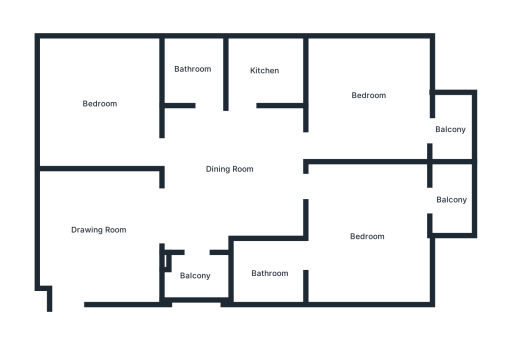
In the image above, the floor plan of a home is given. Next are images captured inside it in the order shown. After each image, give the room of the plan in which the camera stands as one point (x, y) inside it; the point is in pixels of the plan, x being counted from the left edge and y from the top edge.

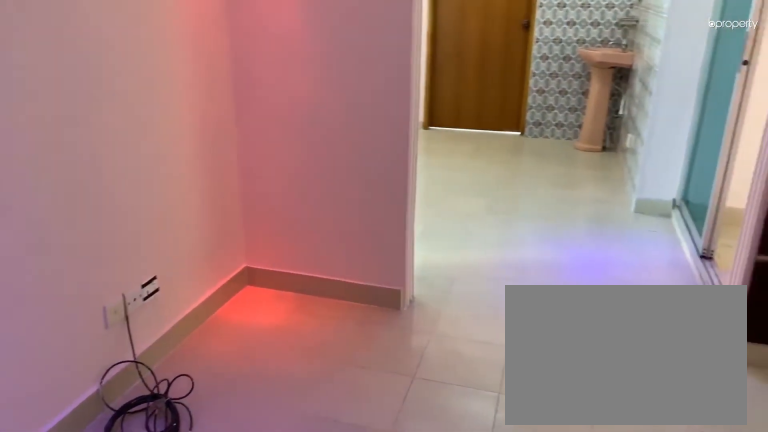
(97, 230)
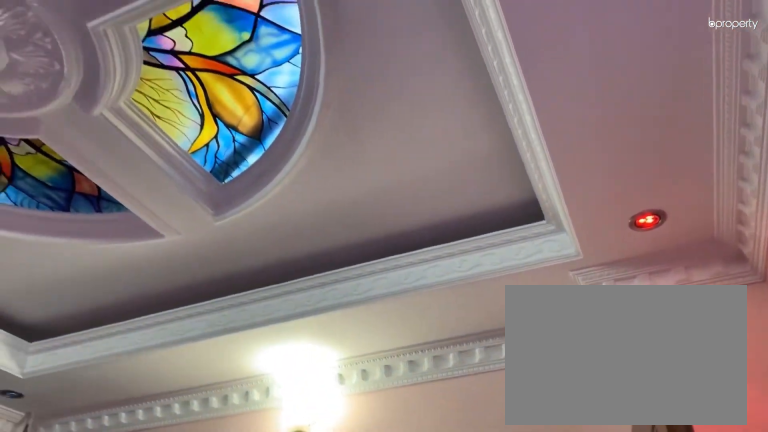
(97, 230)
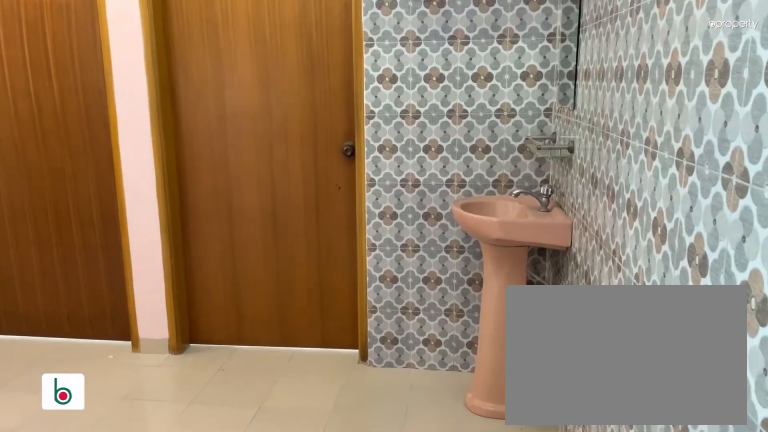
(228, 168)
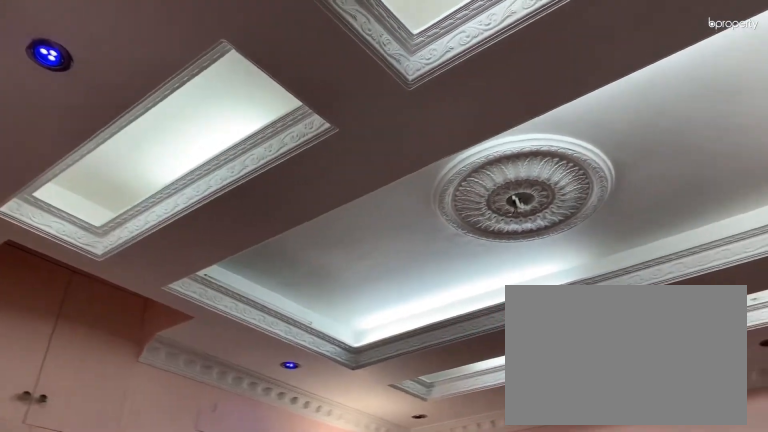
(228, 168)
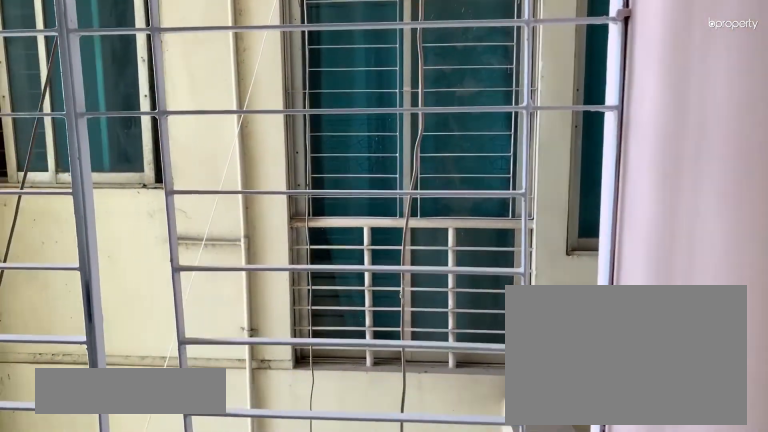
(196, 280)
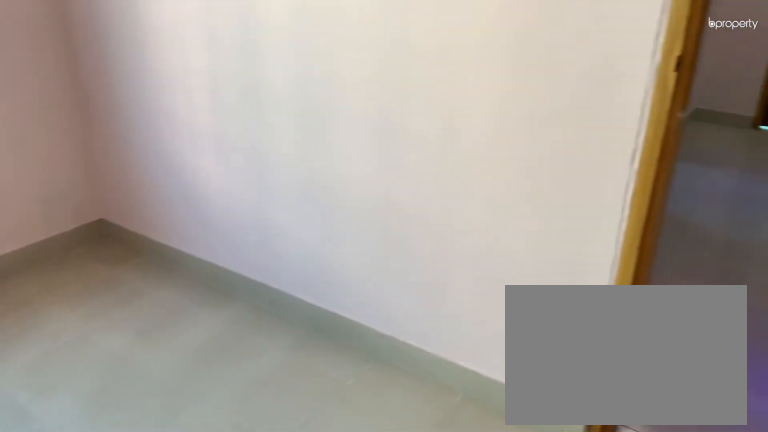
(102, 102)
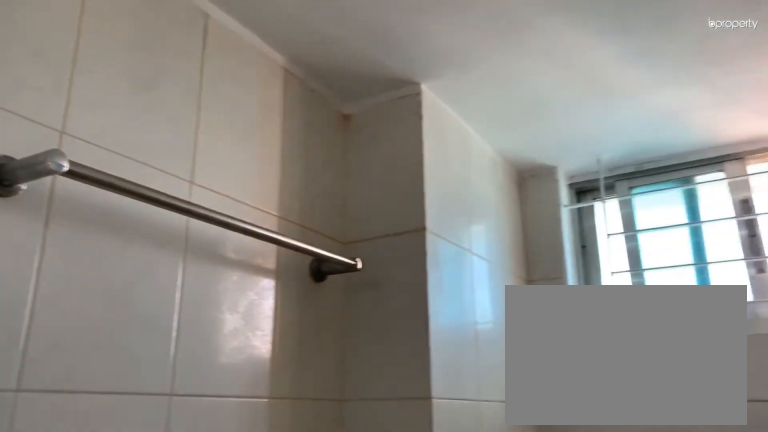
(191, 70)
